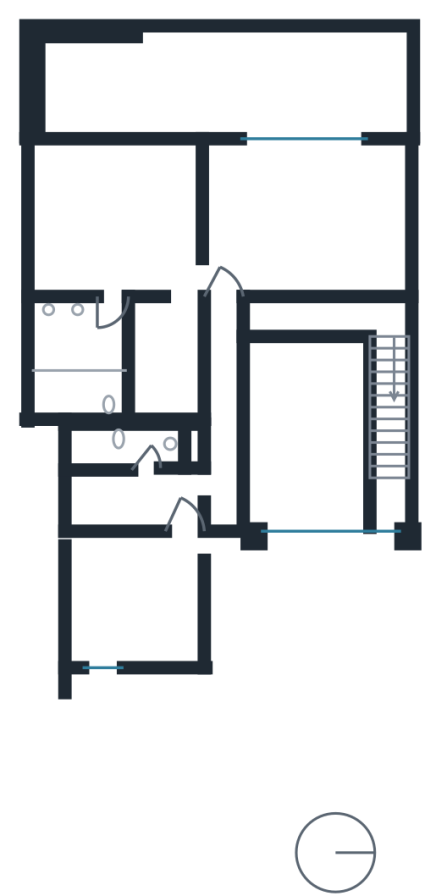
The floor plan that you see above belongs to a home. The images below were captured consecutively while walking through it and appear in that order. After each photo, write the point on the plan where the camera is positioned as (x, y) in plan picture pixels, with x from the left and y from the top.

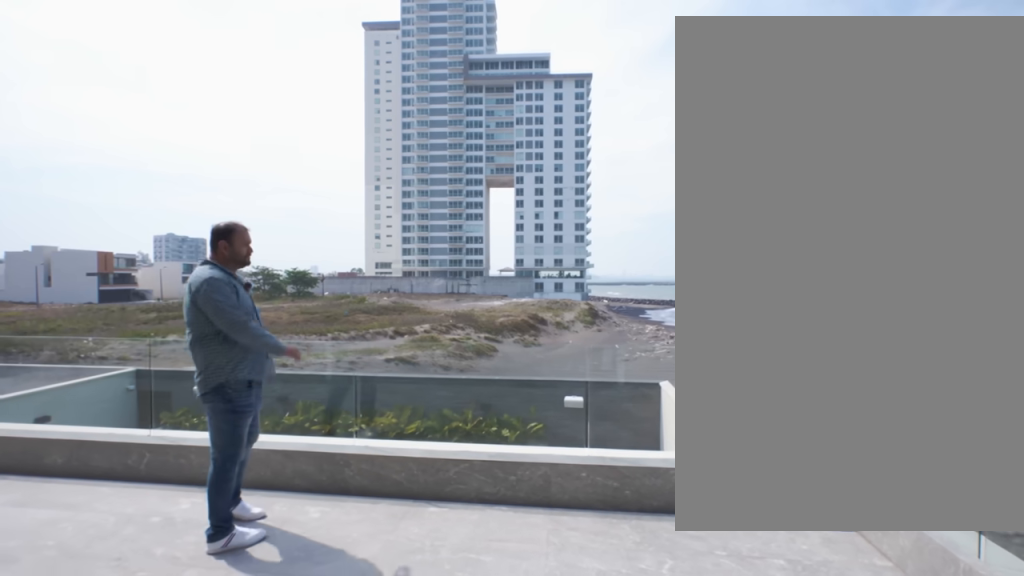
(347, 107)
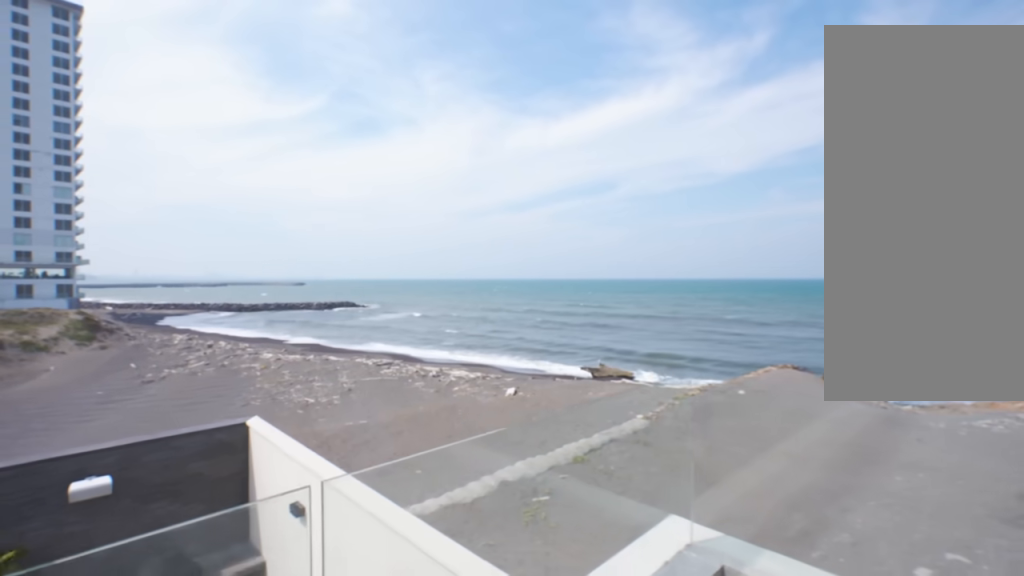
(344, 60)
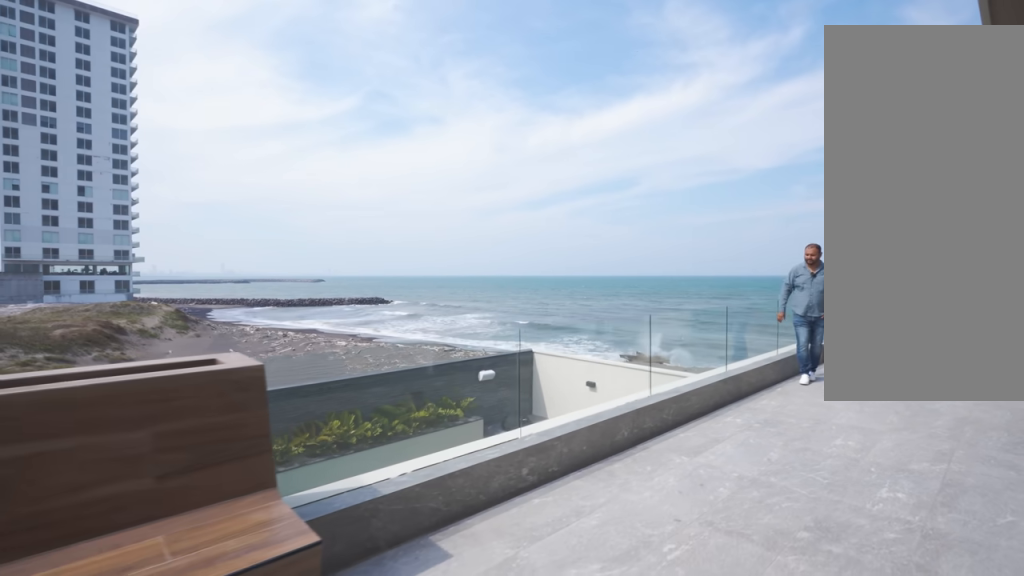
(184, 62)
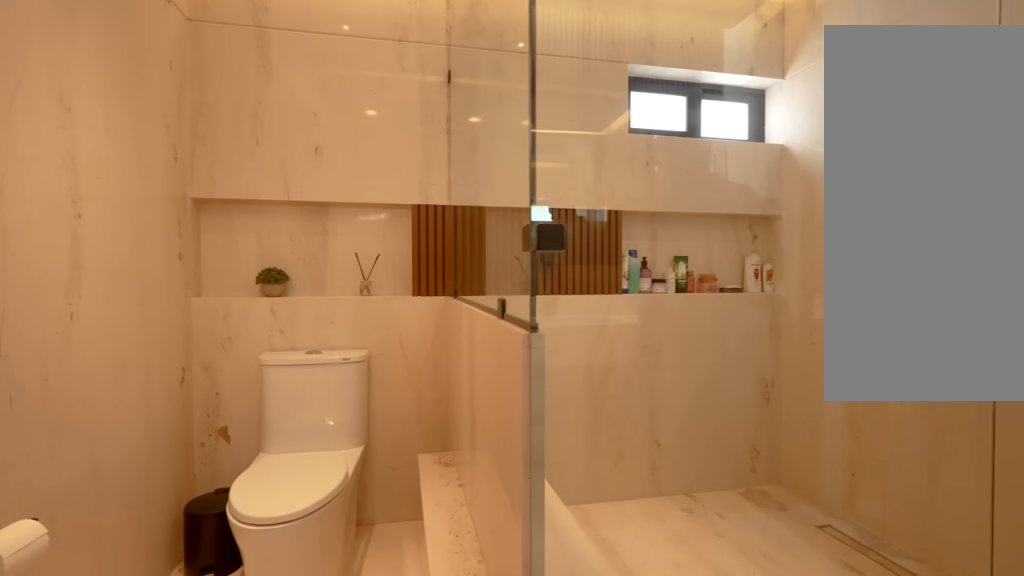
(96, 329)
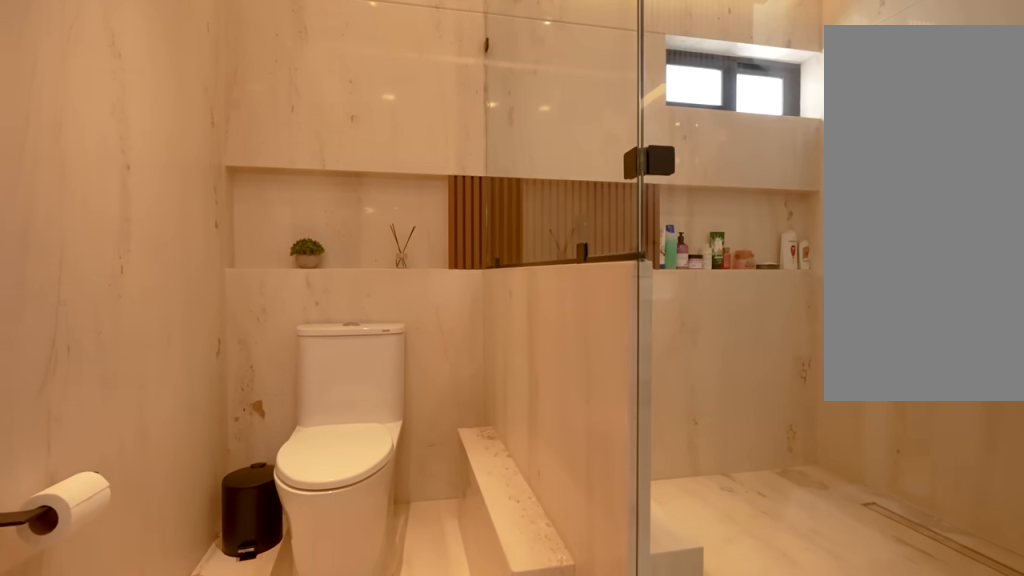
(96, 329)
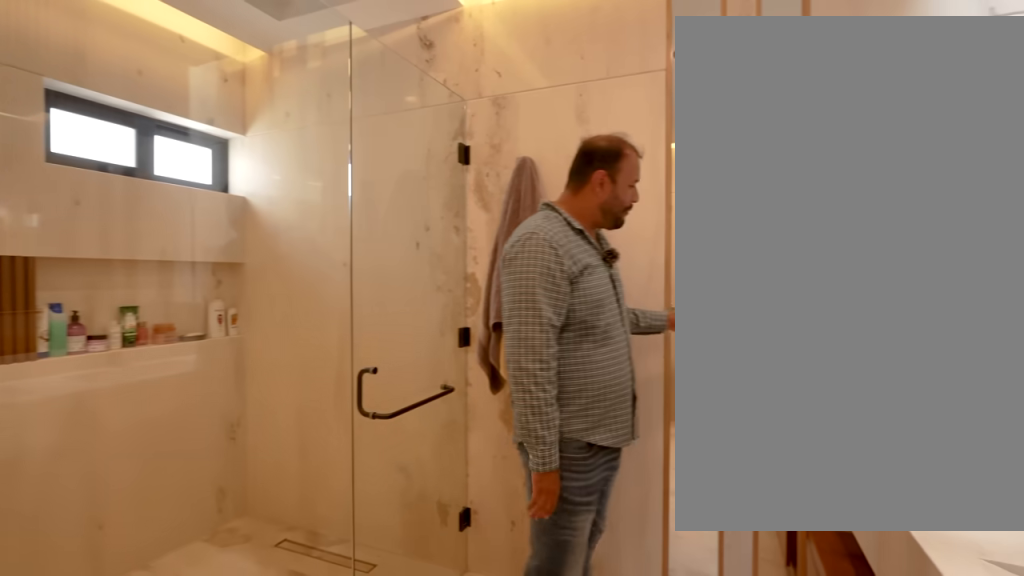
(96, 328)
